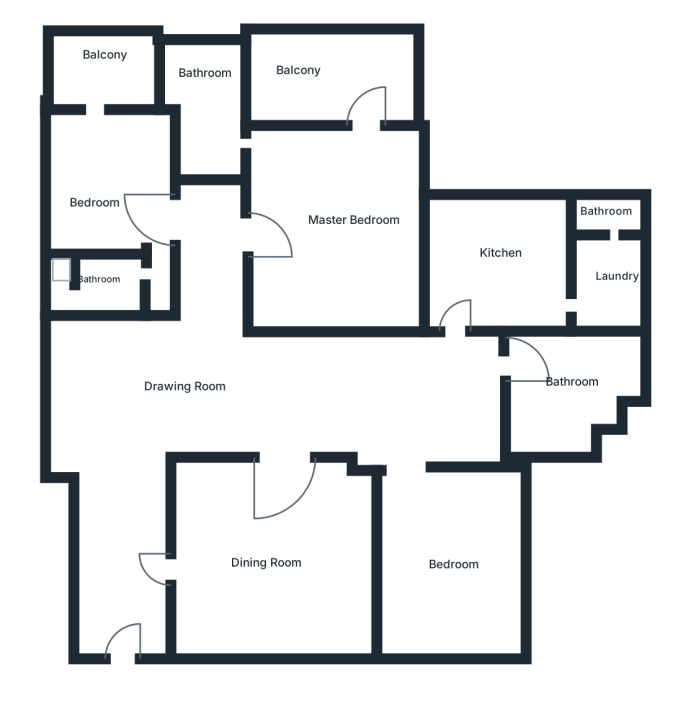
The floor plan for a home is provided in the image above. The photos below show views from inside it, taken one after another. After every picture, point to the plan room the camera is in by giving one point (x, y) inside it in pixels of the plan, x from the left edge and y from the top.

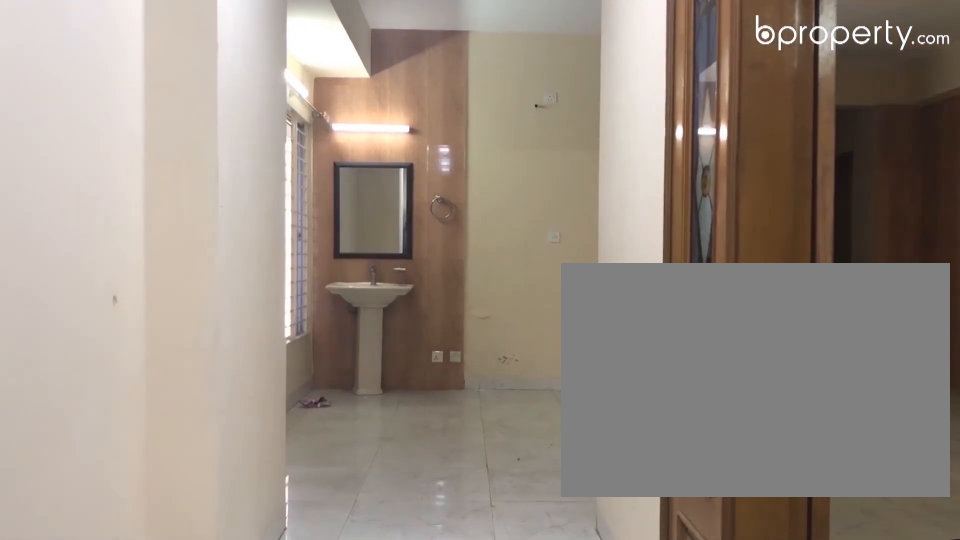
(121, 442)
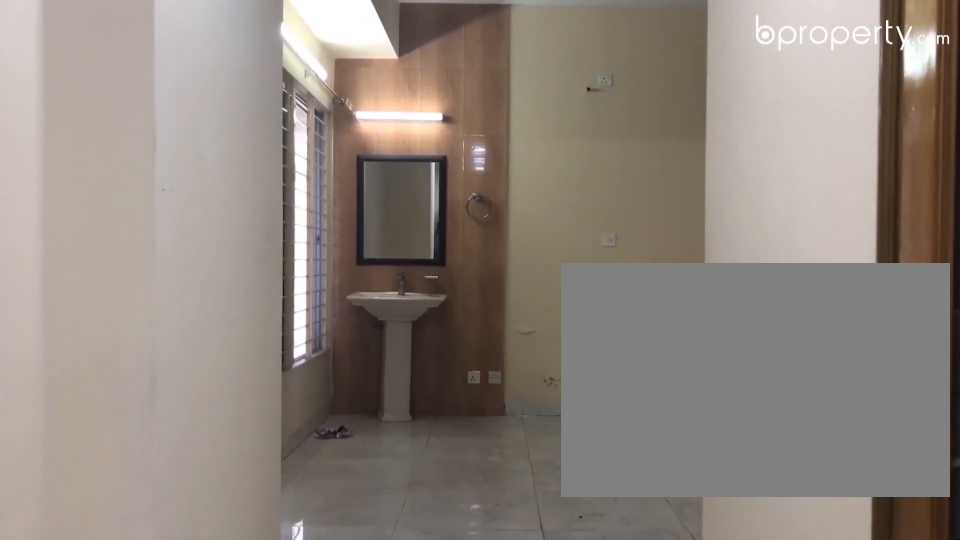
(121, 442)
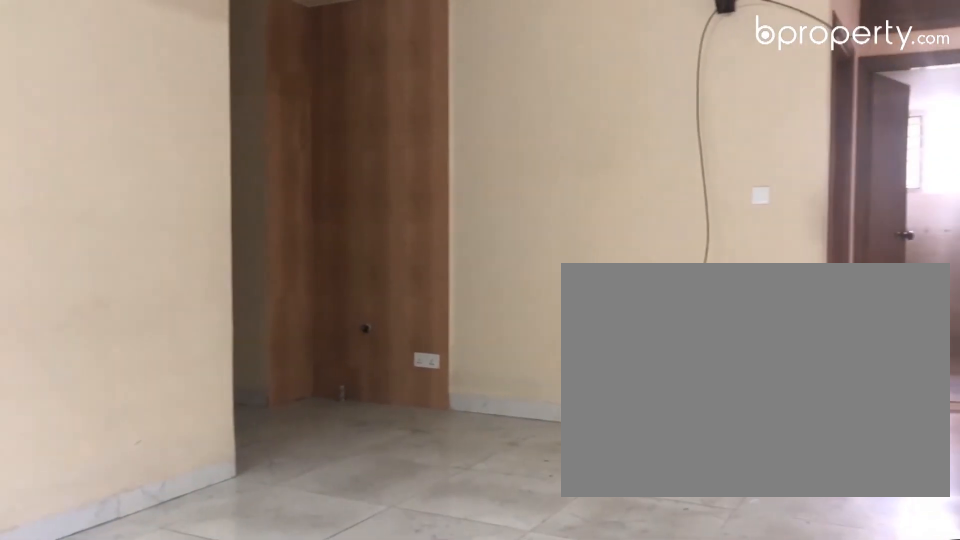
(233, 395)
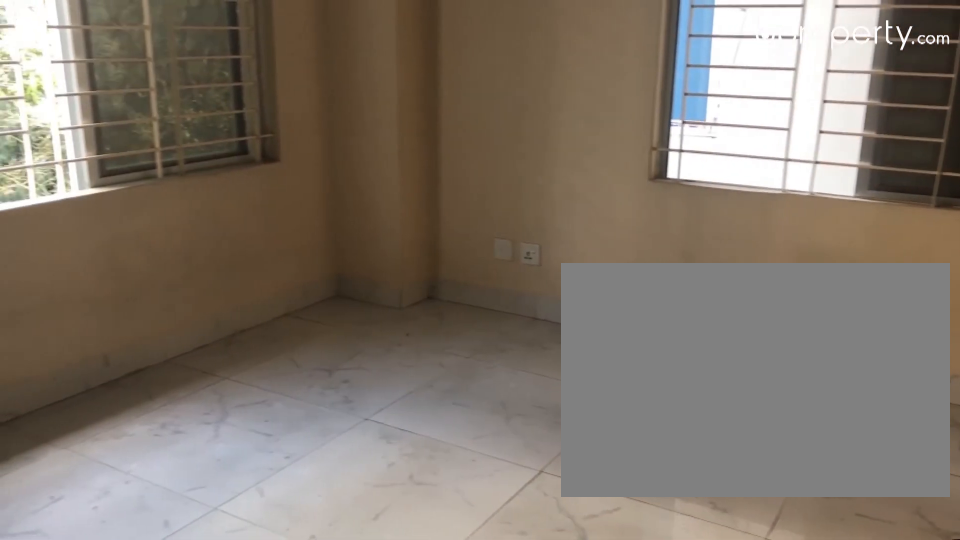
(438, 538)
